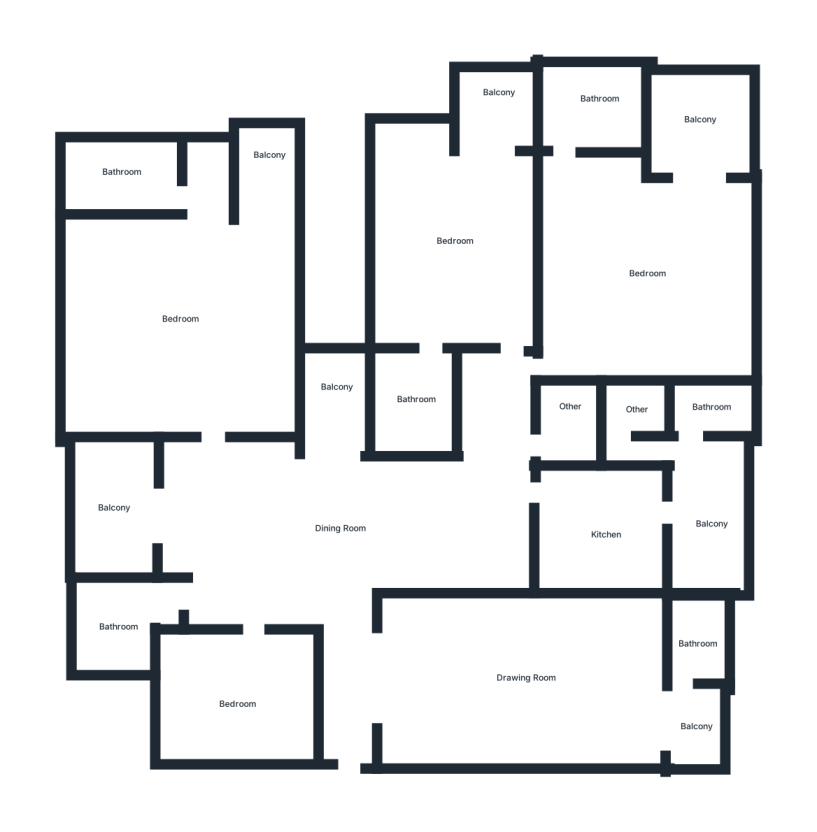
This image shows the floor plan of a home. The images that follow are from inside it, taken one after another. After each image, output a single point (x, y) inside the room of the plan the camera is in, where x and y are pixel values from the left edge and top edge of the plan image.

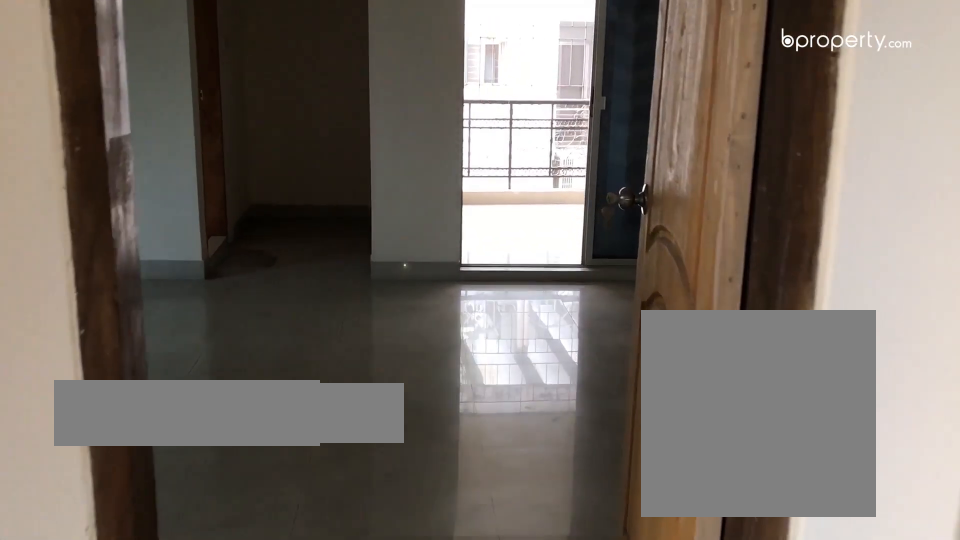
(183, 317)
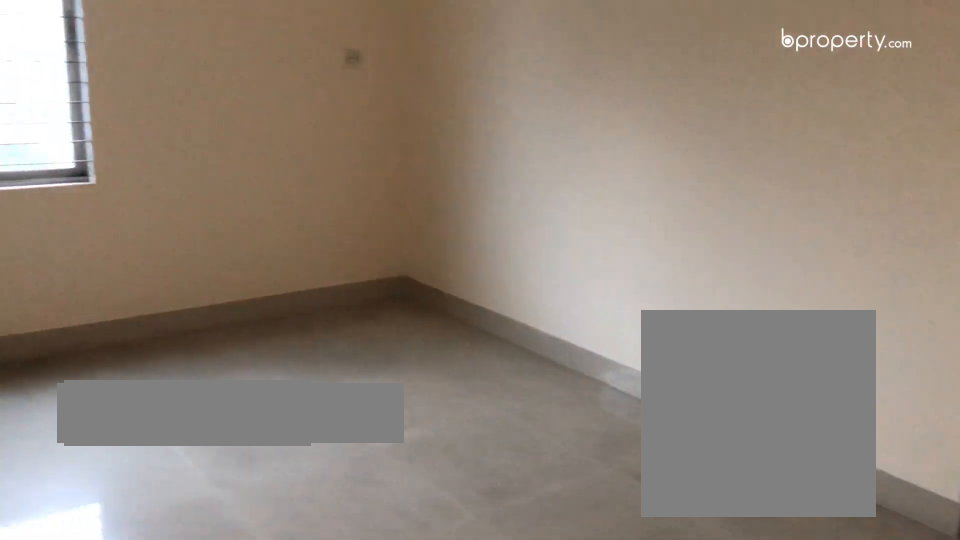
(181, 315)
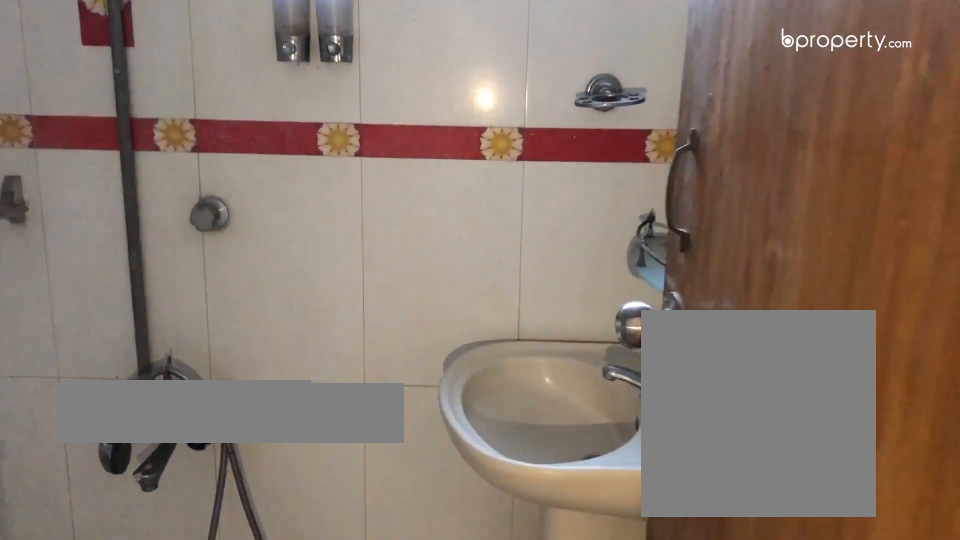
(119, 627)
